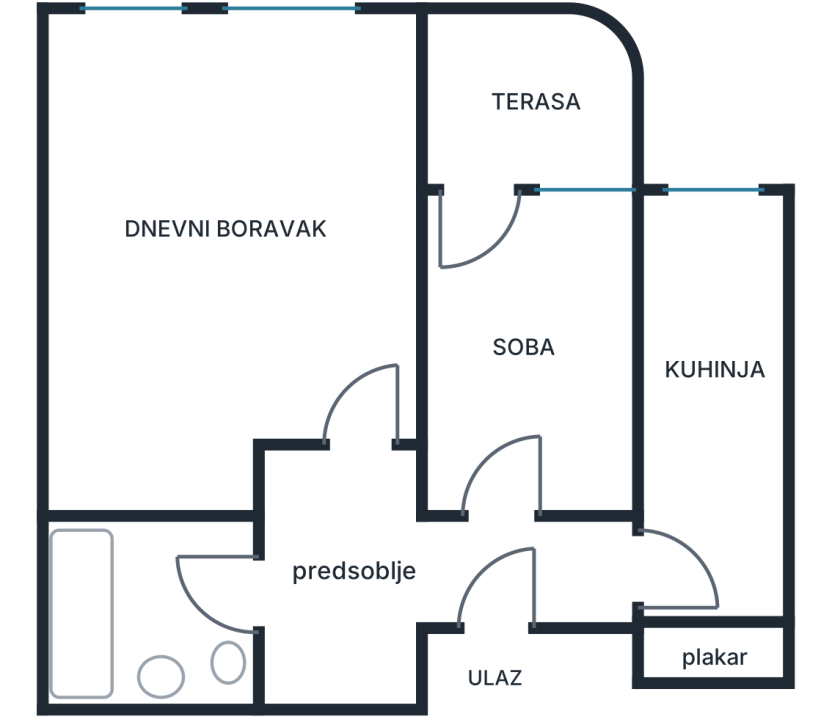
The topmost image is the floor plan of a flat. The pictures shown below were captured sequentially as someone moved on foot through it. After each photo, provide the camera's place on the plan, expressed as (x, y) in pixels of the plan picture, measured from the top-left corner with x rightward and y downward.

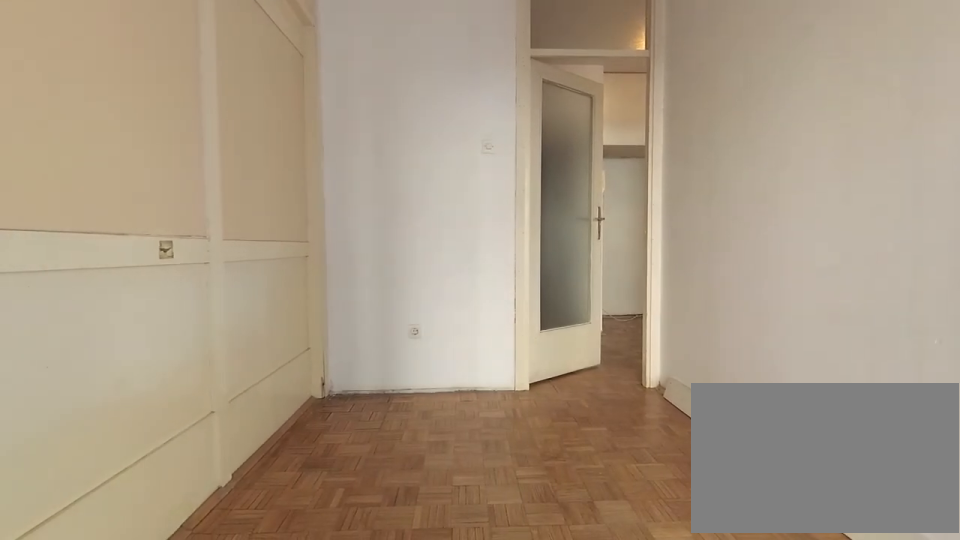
(494, 197)
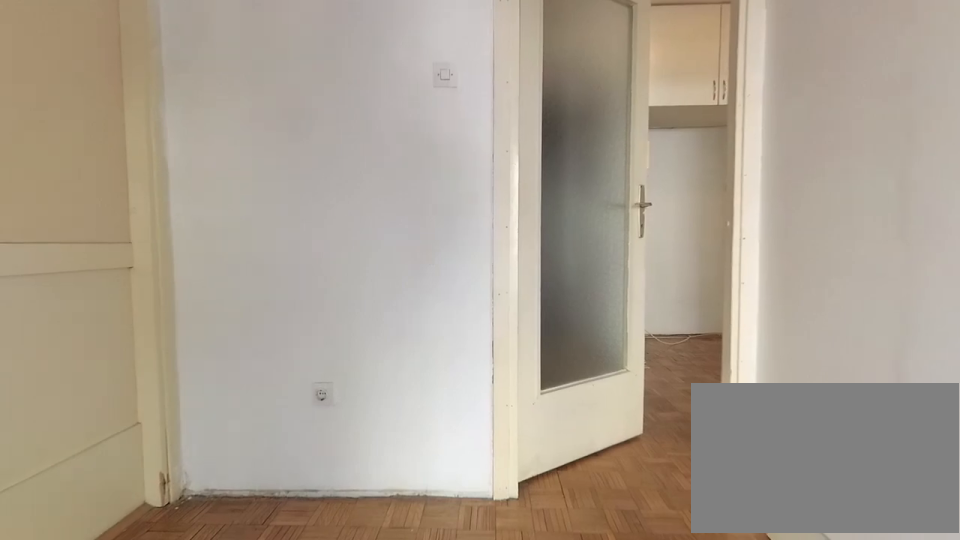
(496, 313)
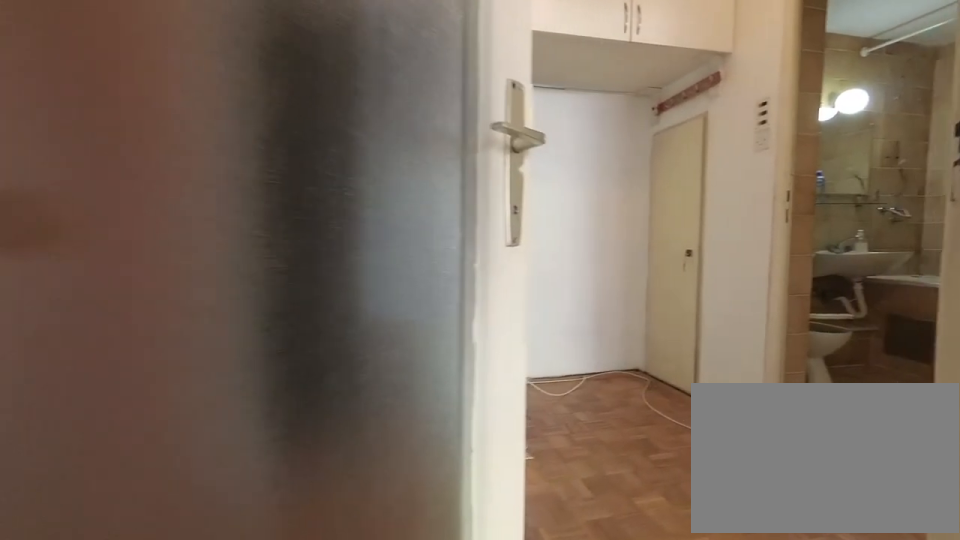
(503, 473)
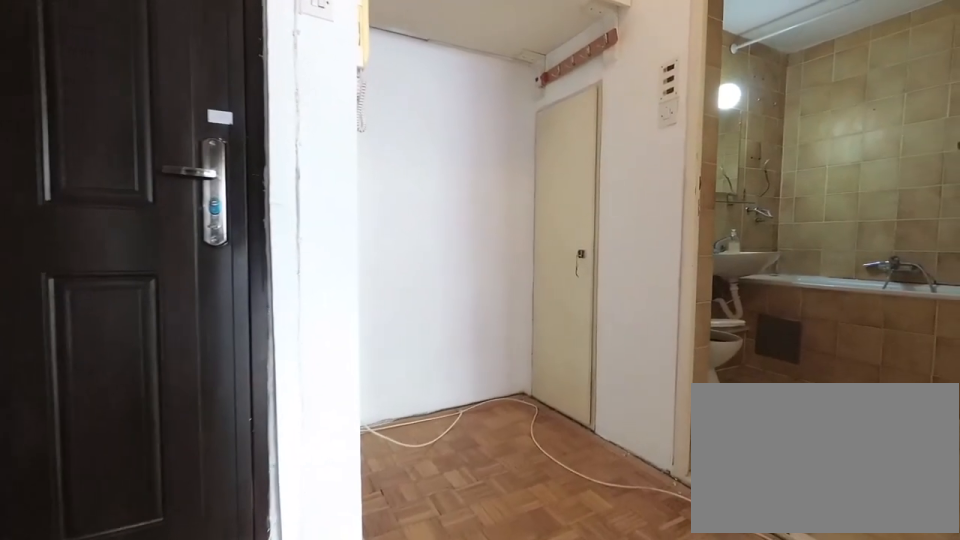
(506, 507)
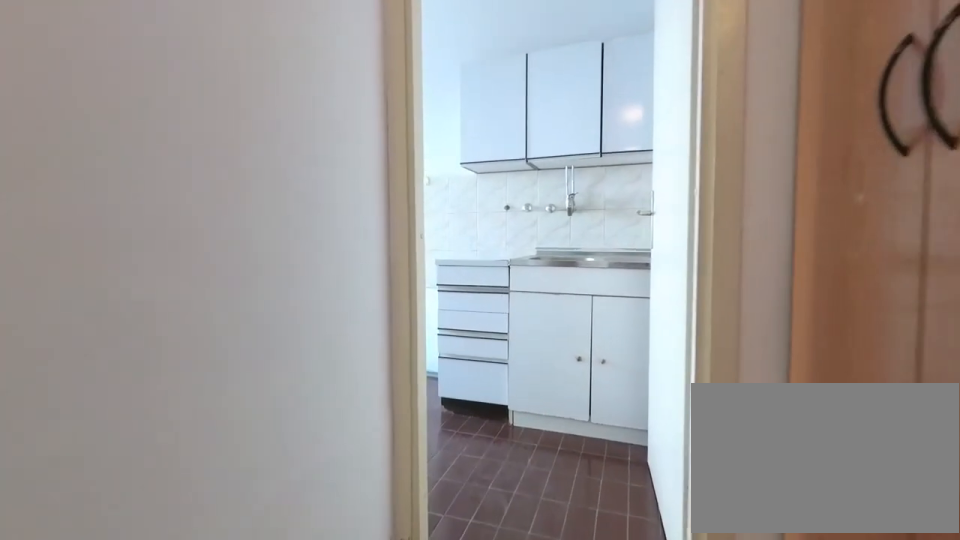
(543, 580)
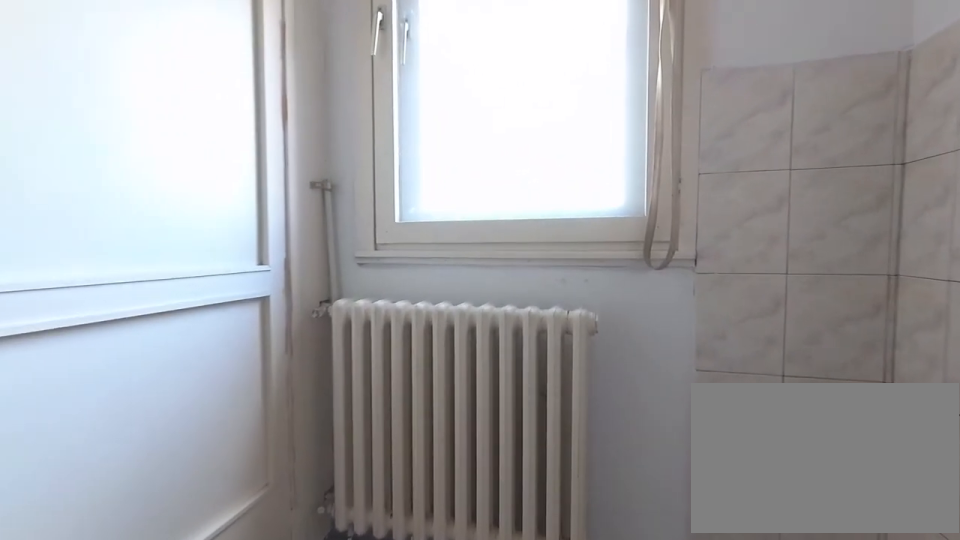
(711, 340)
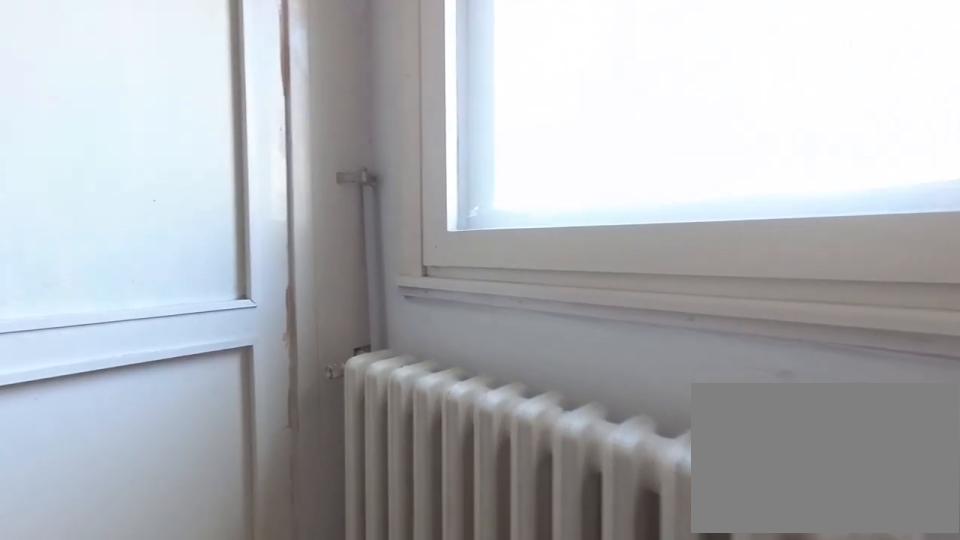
(721, 273)
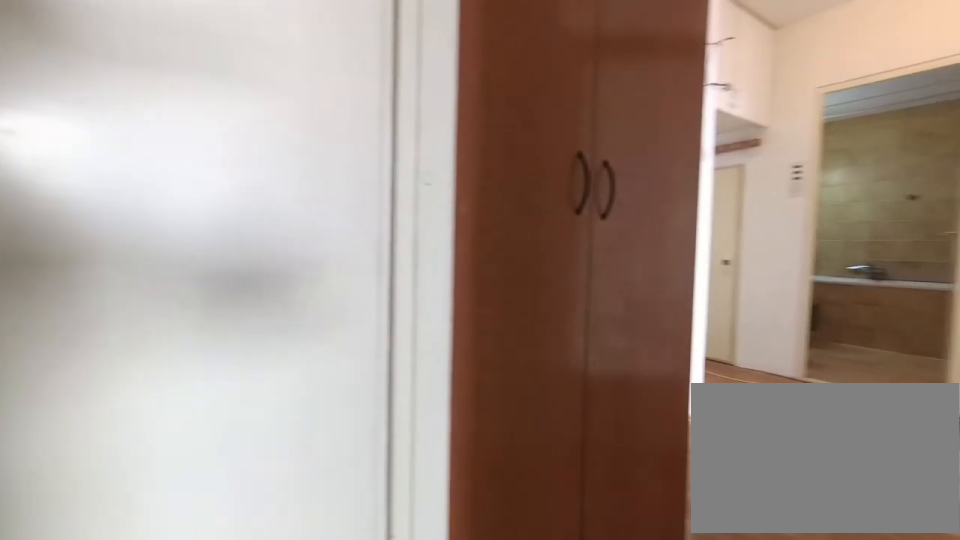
(732, 538)
